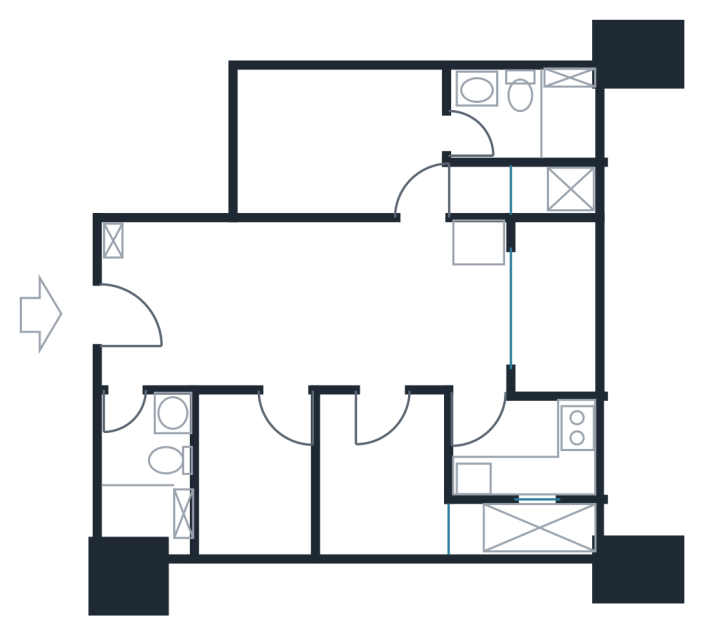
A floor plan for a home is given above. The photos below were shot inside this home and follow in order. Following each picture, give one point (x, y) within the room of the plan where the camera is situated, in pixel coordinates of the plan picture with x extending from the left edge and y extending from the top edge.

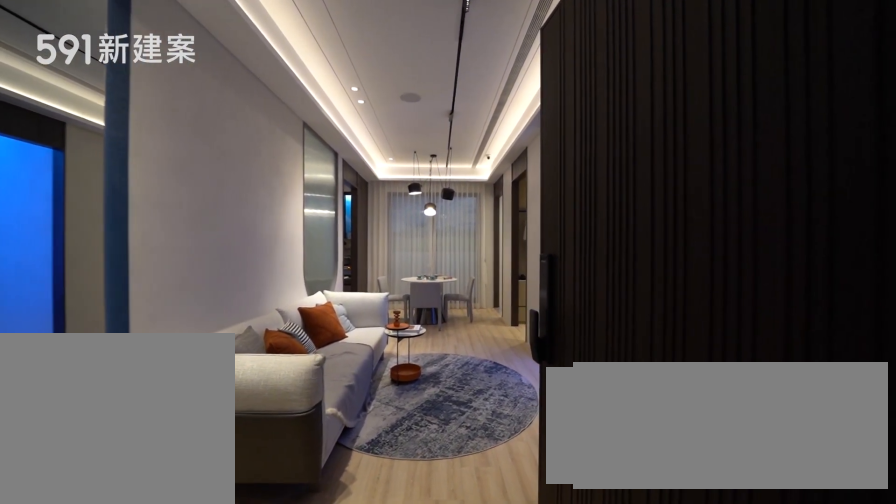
(134, 321)
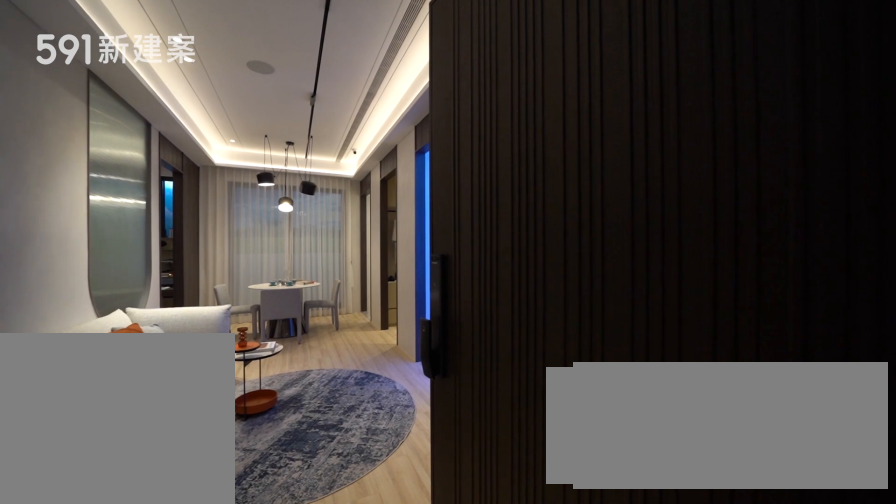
(134, 321)
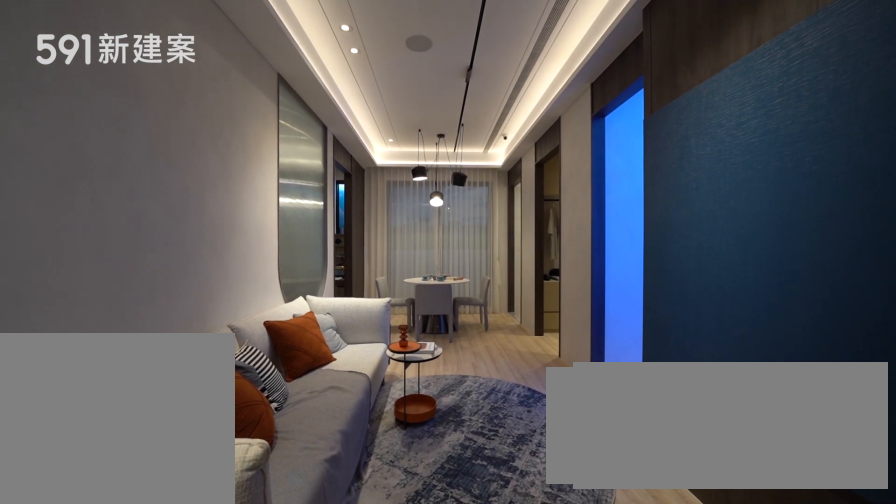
(224, 301)
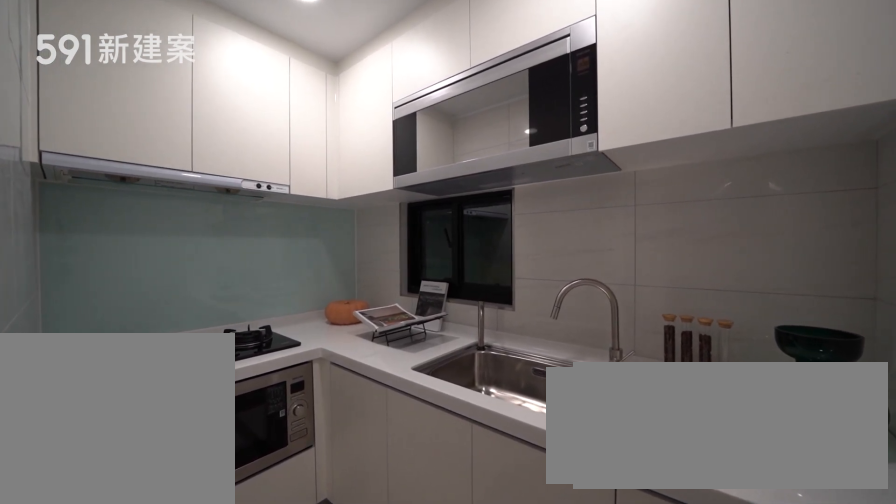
(525, 449)
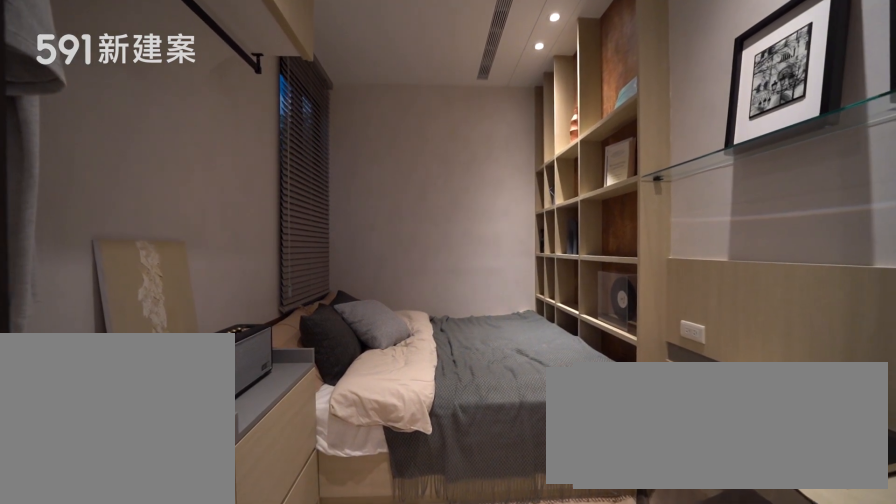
(380, 478)
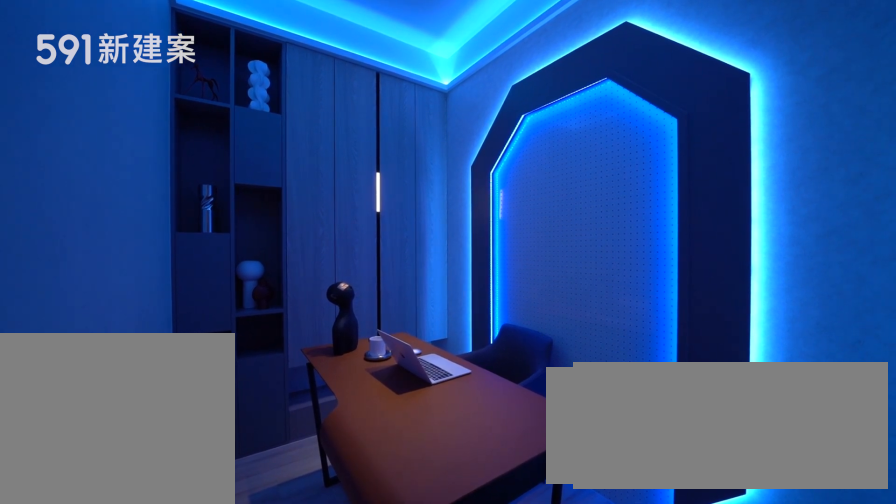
(251, 474)
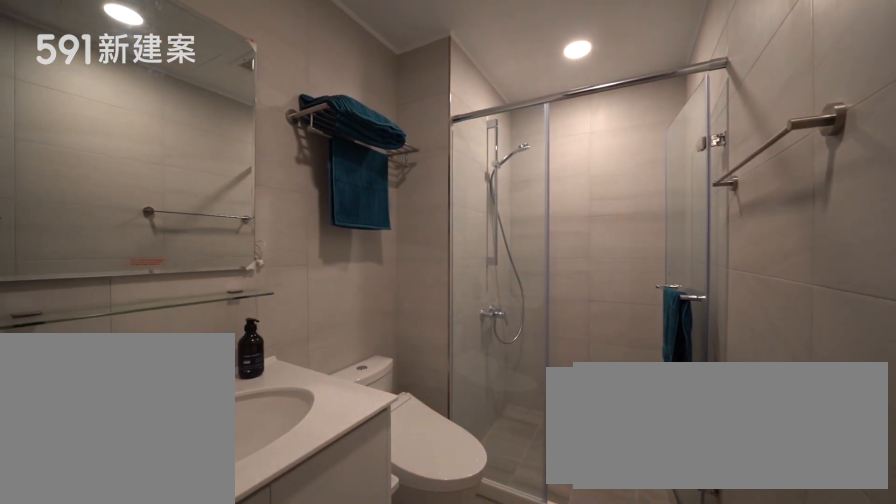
(146, 462)
